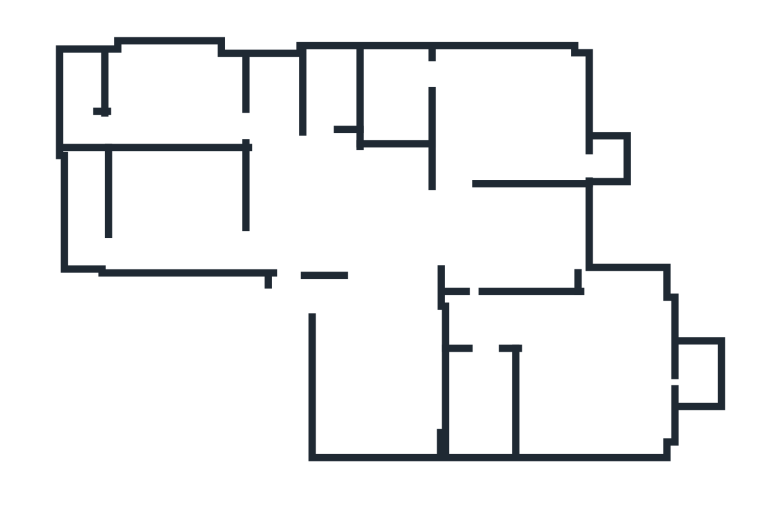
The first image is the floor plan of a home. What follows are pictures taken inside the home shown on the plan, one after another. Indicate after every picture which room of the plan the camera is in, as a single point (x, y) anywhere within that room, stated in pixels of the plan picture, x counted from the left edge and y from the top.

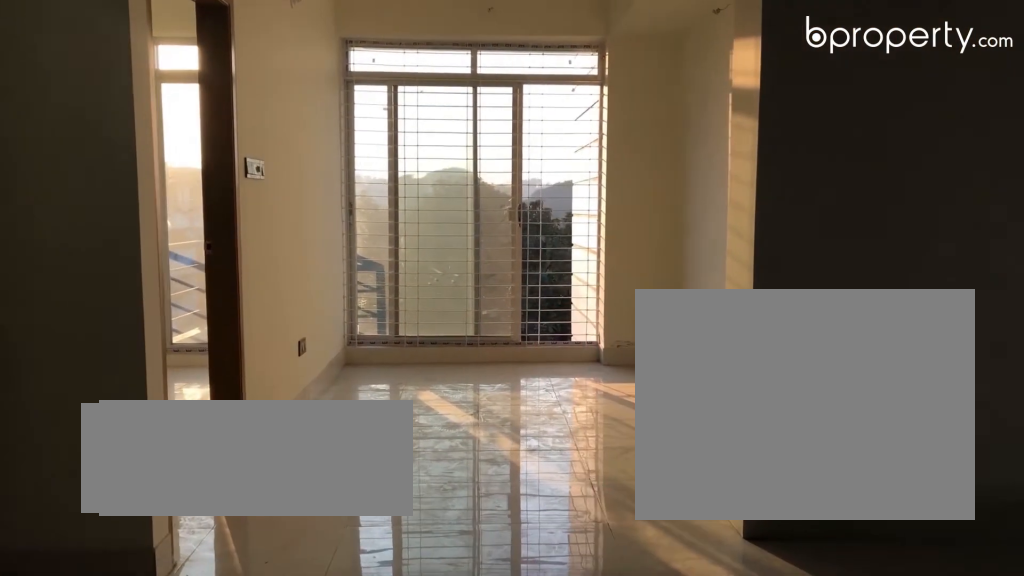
(392, 246)
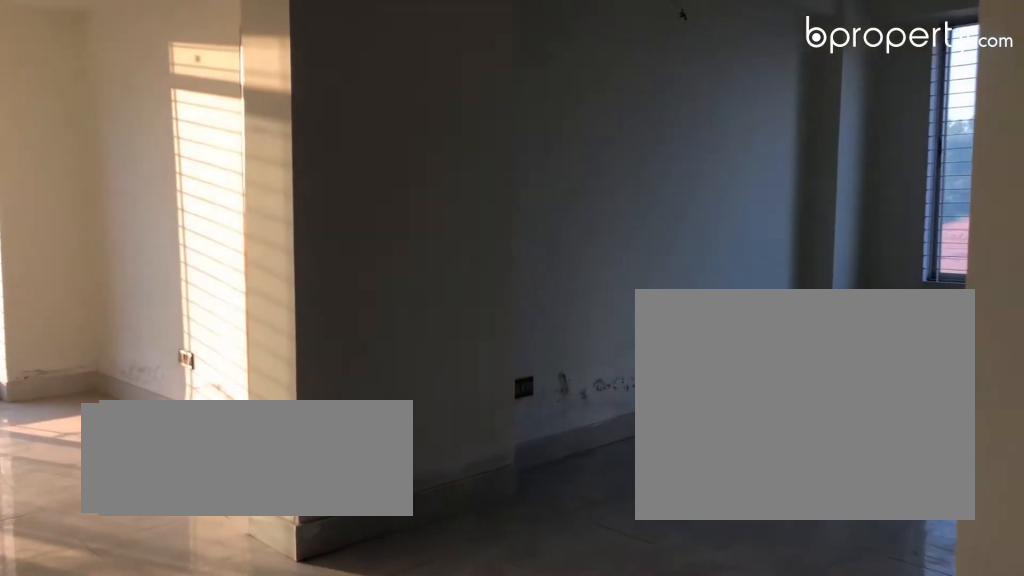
(392, 246)
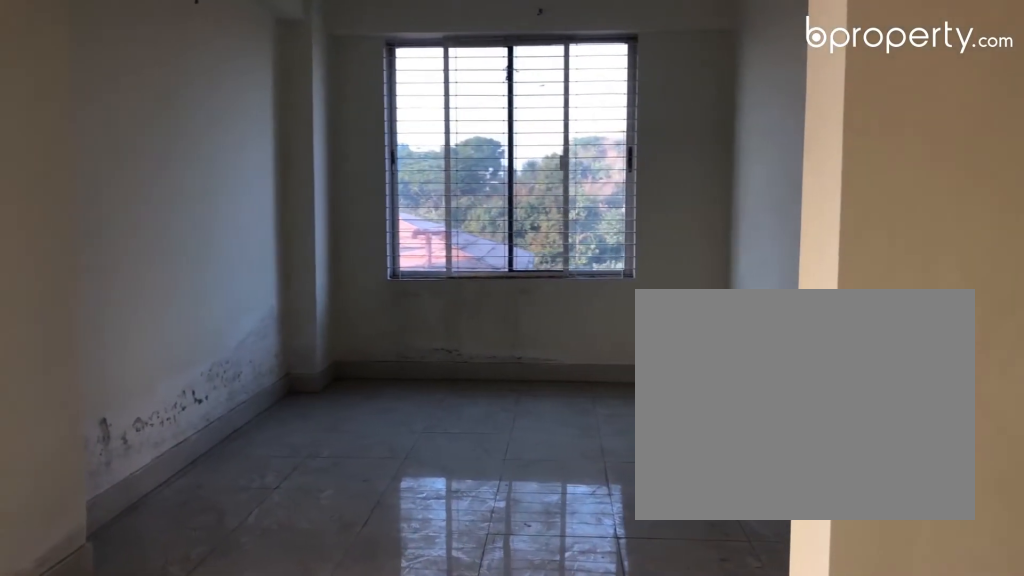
(392, 246)
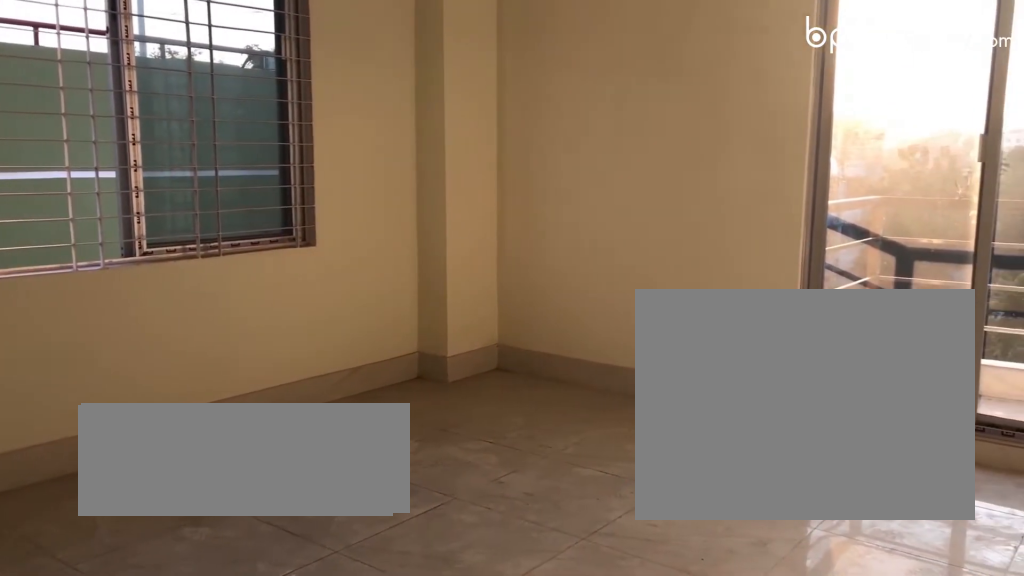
(491, 117)
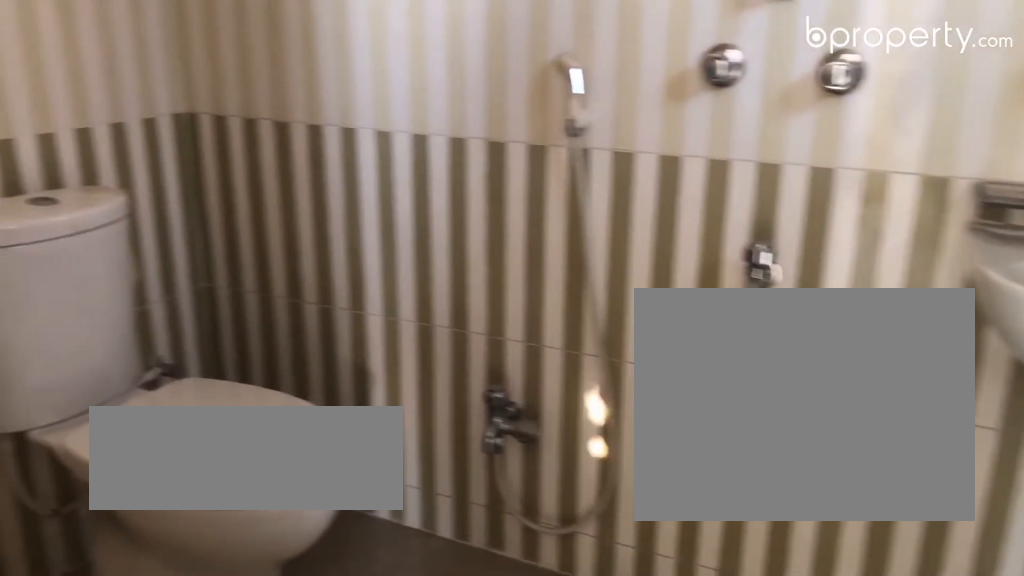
(389, 97)
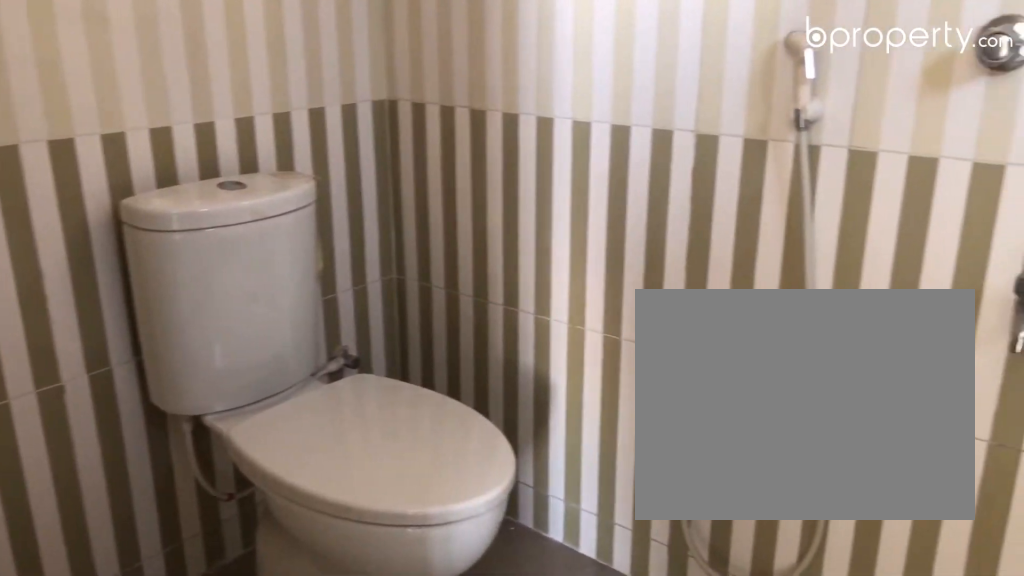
(389, 97)
